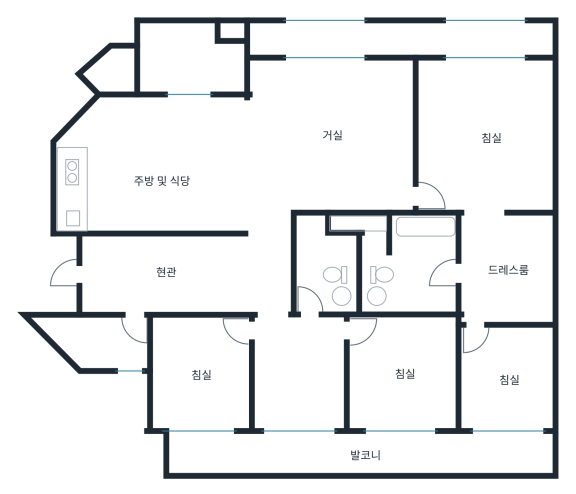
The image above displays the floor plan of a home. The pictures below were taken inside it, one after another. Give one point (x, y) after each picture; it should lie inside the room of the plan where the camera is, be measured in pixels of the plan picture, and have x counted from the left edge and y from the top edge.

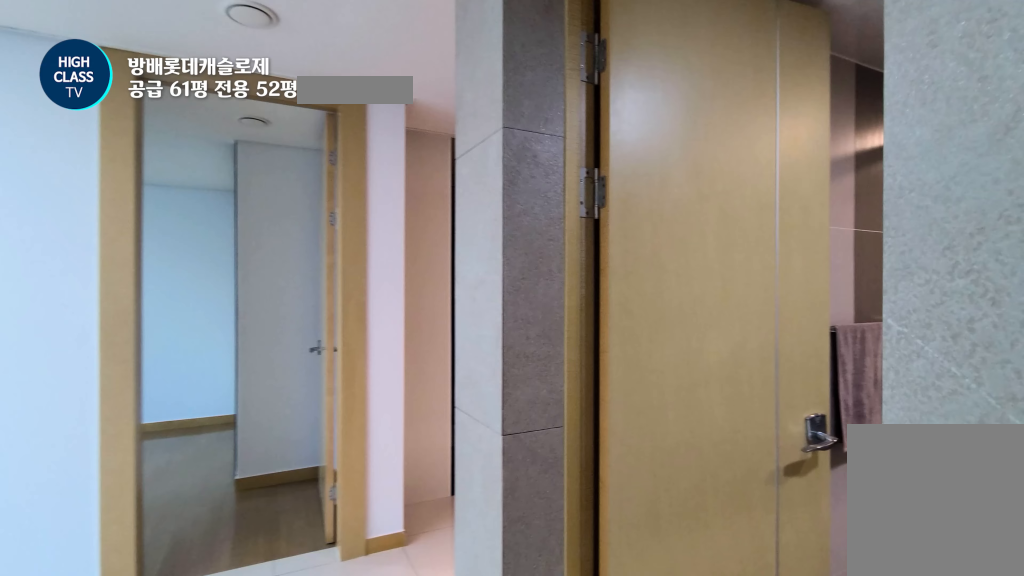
(299, 382)
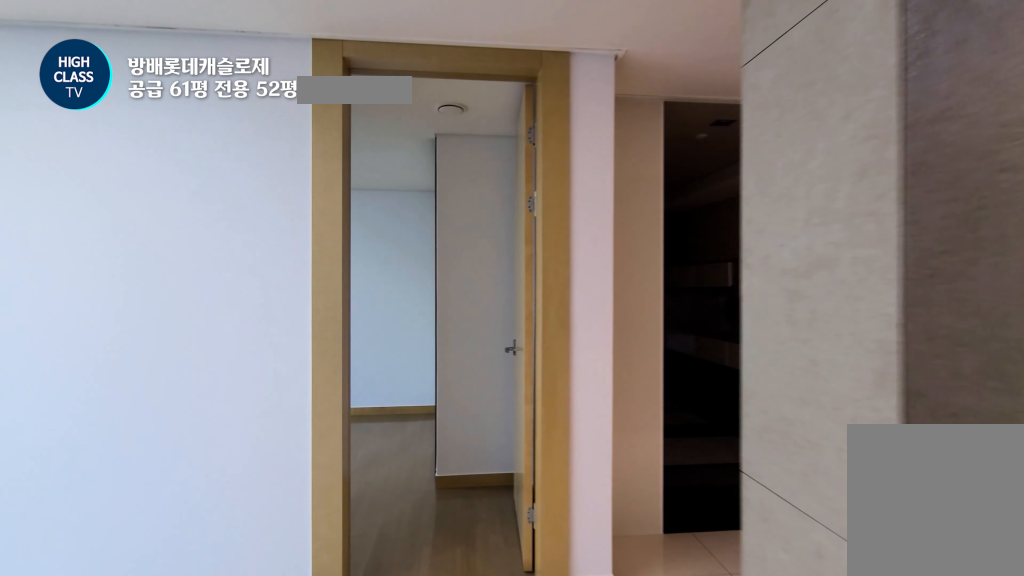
(299, 382)
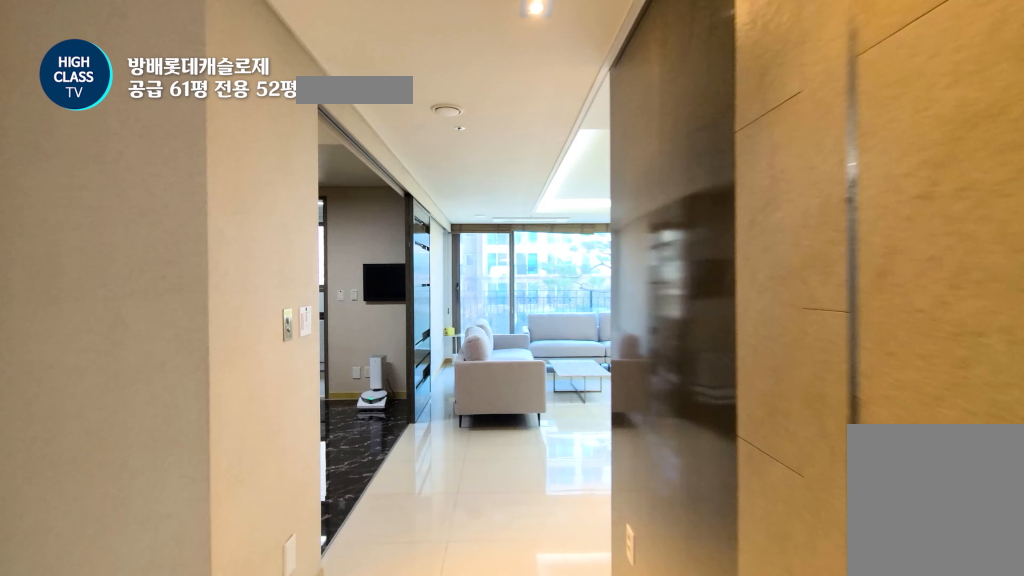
(269, 262)
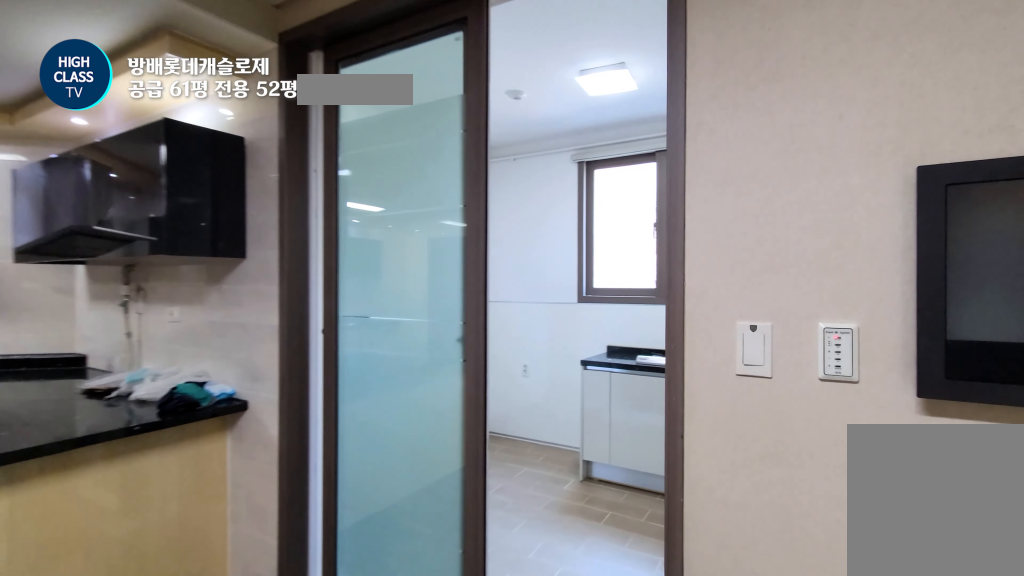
(157, 162)
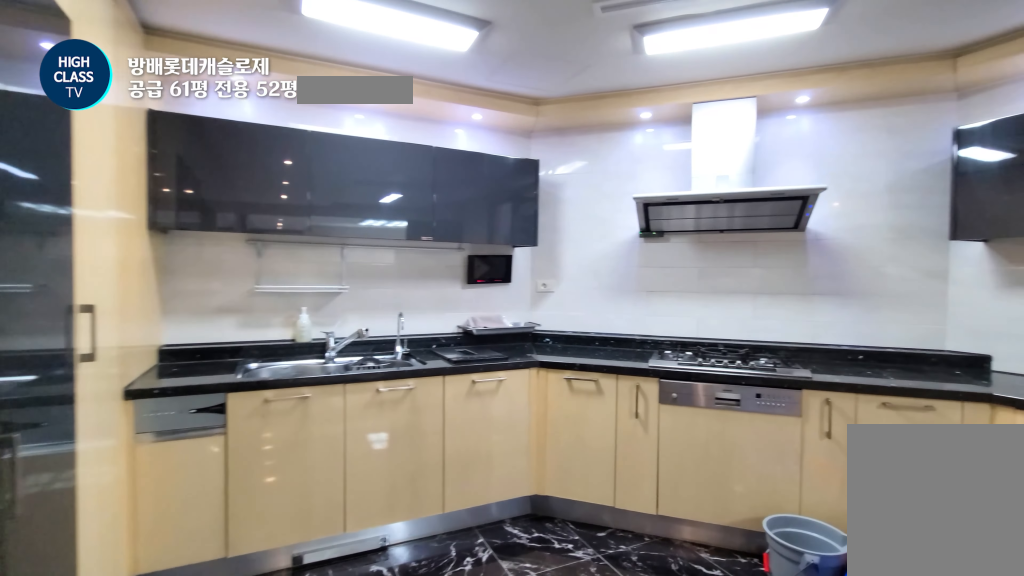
(157, 162)
